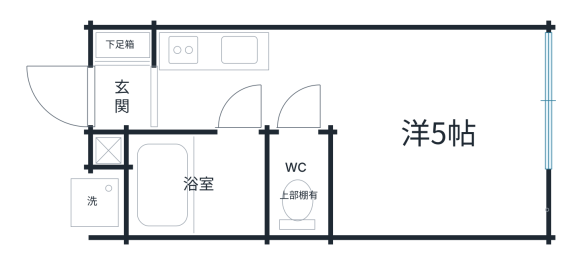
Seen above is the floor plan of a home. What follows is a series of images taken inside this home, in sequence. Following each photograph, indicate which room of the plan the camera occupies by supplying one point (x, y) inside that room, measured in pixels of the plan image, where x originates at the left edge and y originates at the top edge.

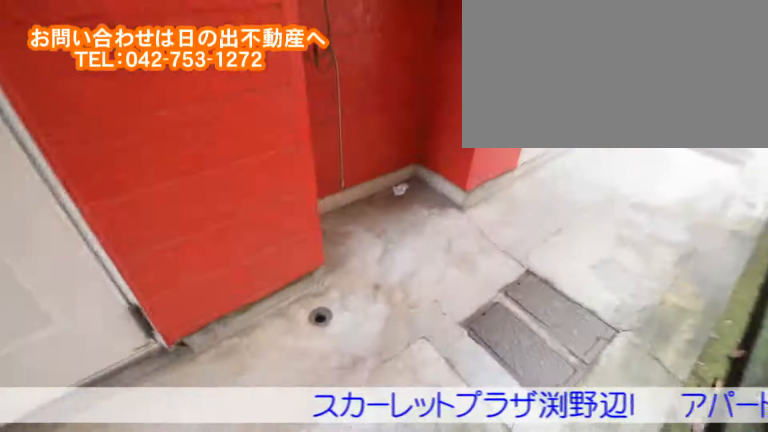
(71, 208)
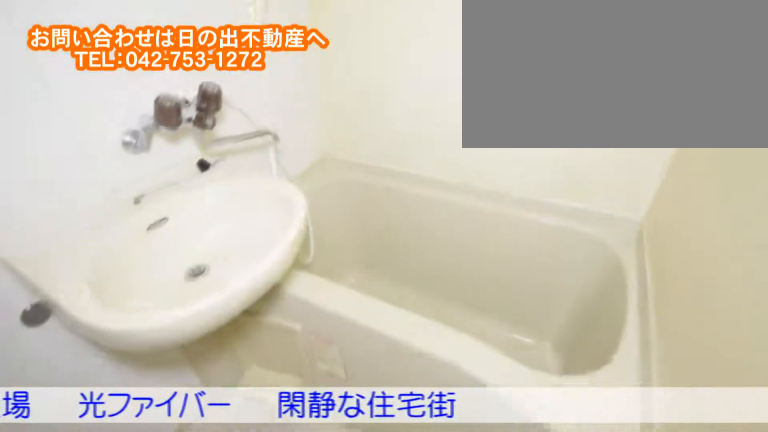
(229, 176)
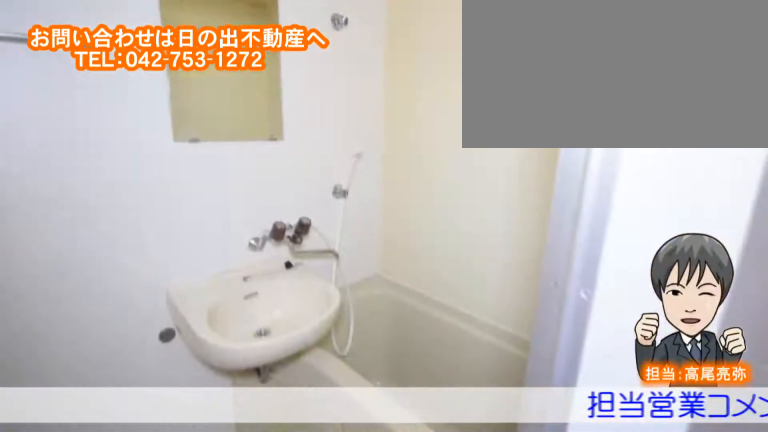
(229, 175)
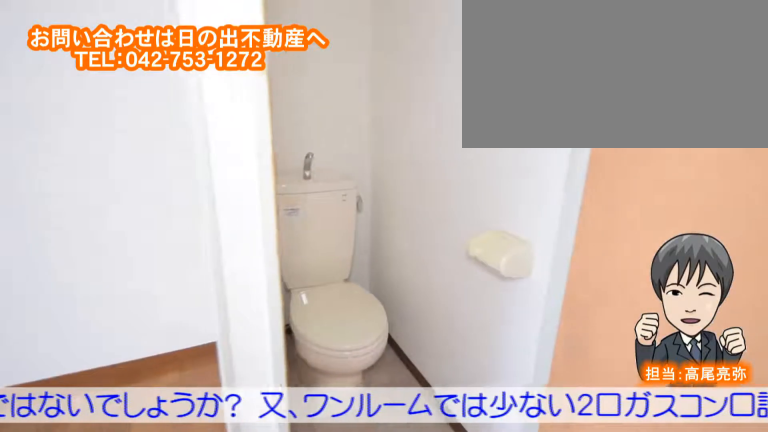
(298, 184)
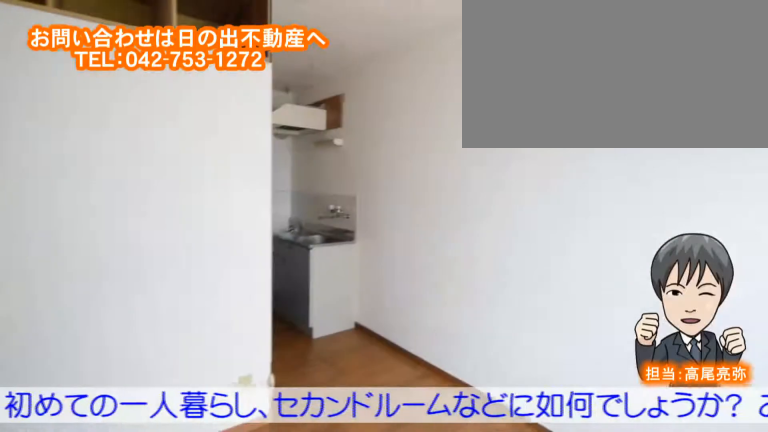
(445, 160)
